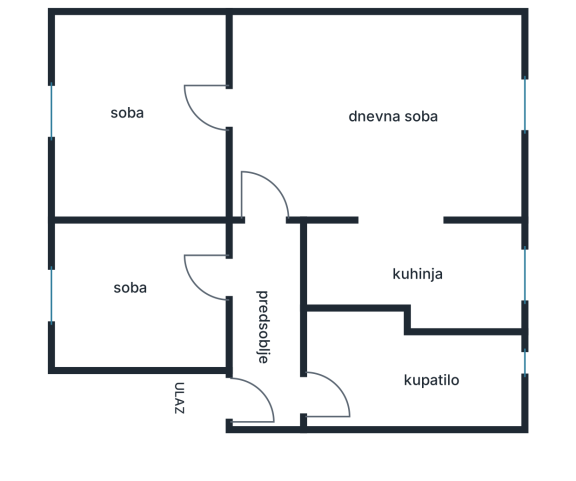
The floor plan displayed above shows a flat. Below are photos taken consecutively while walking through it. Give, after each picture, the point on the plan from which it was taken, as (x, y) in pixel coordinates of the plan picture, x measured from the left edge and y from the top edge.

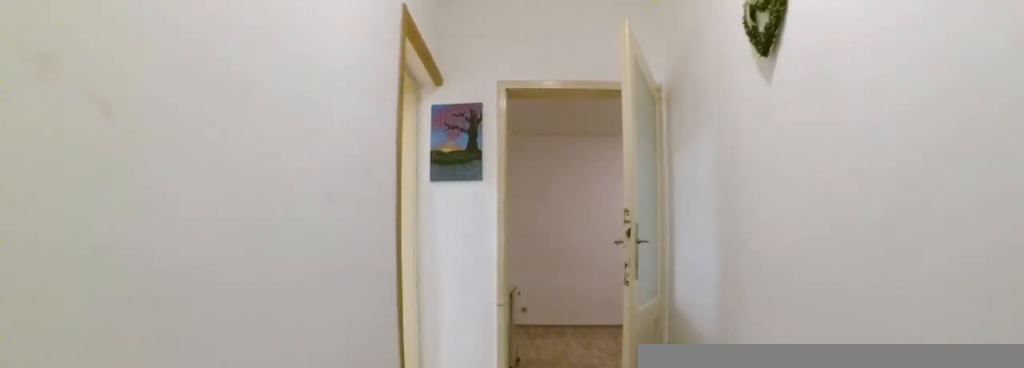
(269, 376)
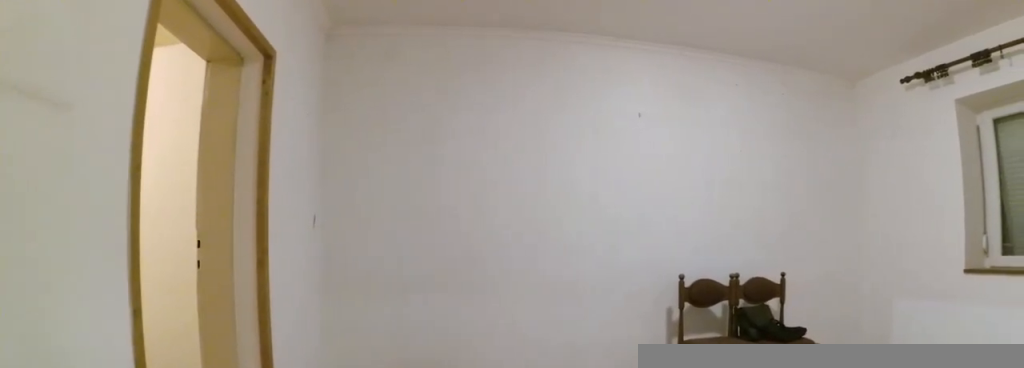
(269, 184)
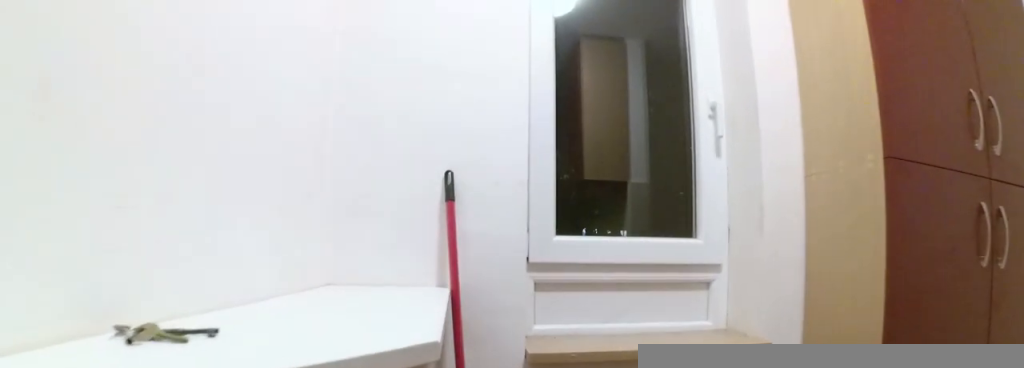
(425, 244)
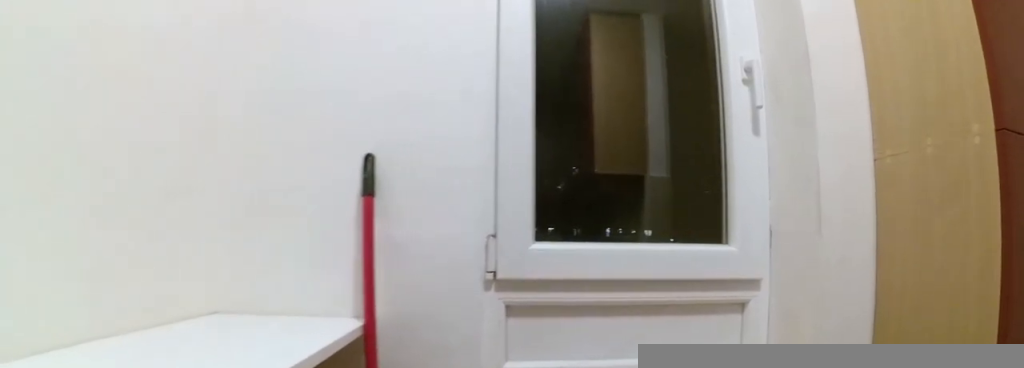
(459, 248)
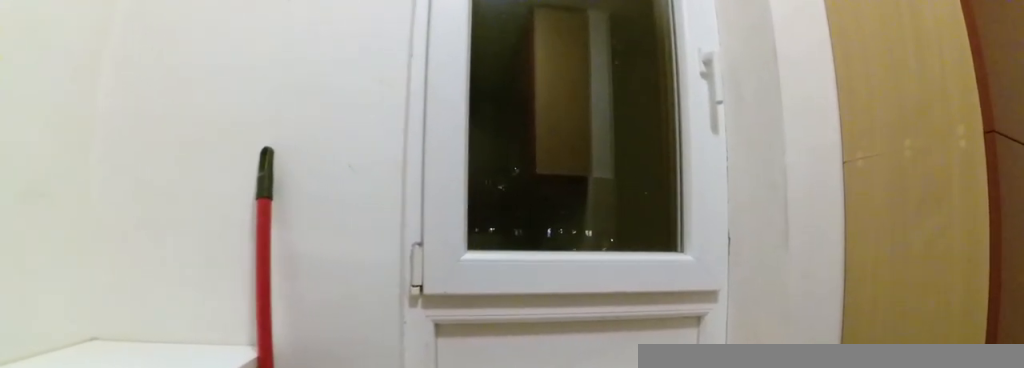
(481, 250)
